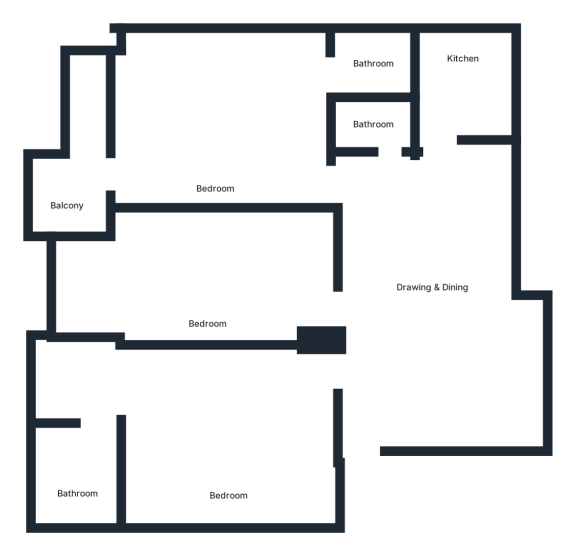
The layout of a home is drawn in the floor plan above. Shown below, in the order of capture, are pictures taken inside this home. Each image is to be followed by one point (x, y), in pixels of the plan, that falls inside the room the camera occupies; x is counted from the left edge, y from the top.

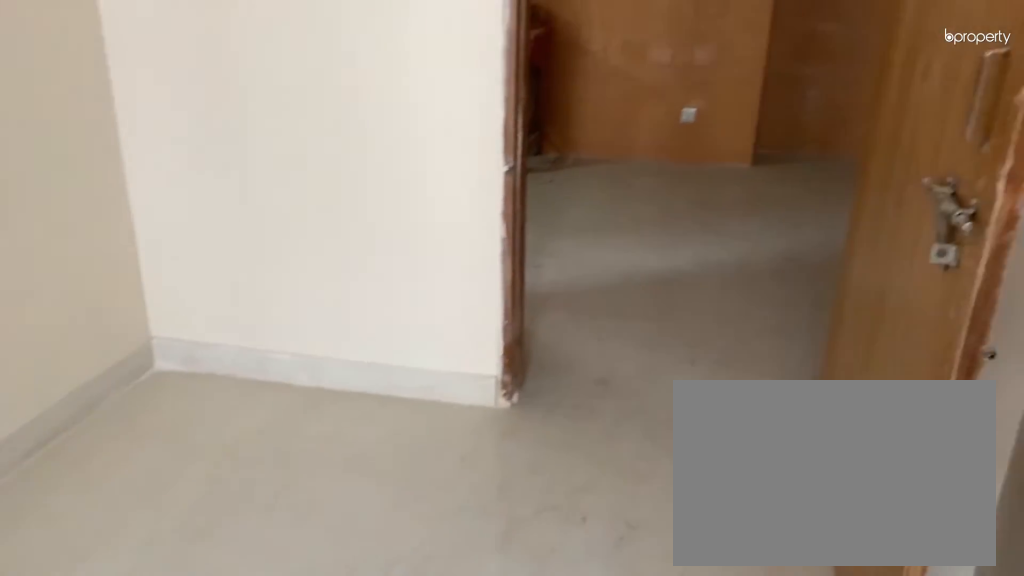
(217, 274)
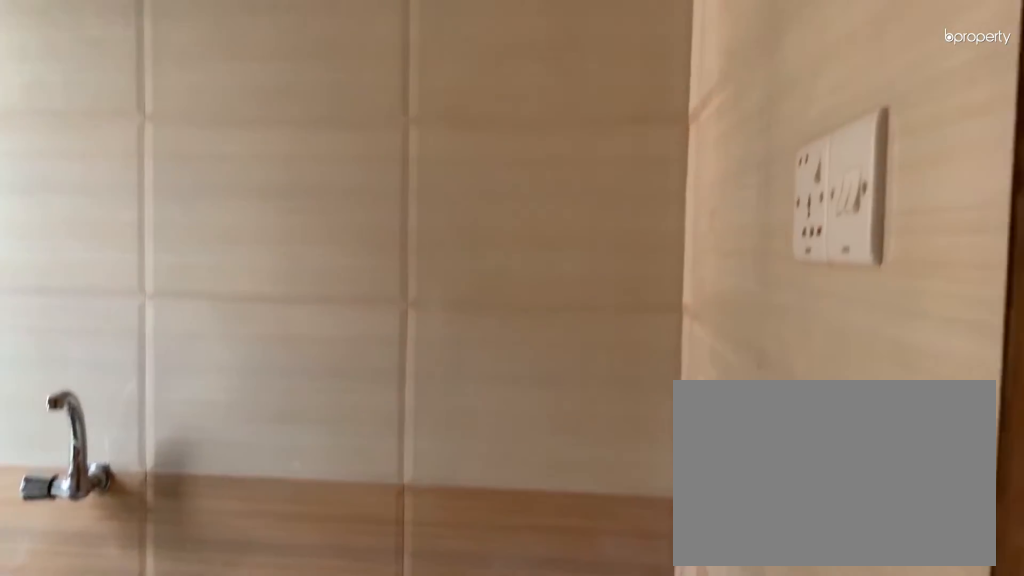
(463, 66)
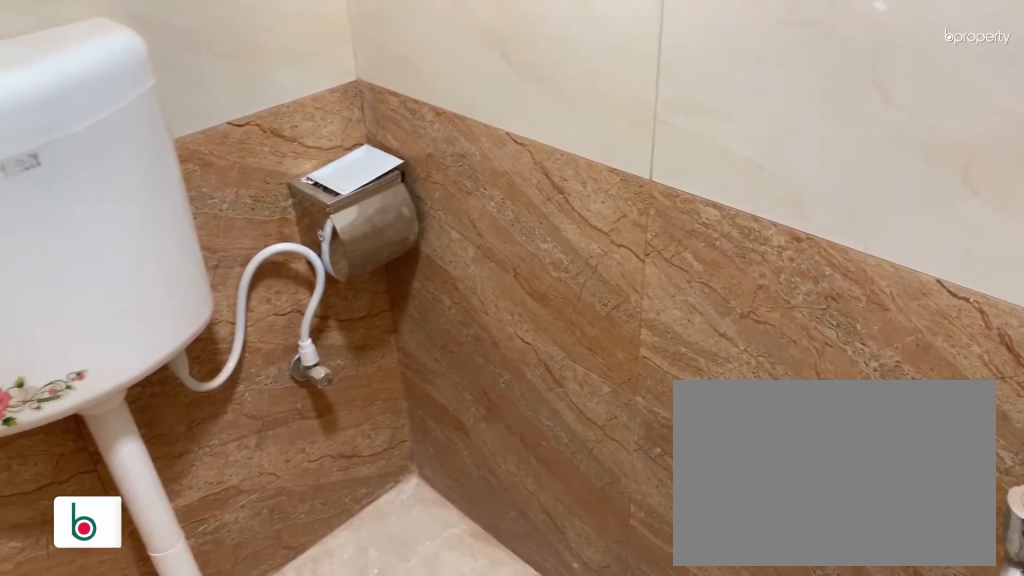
(372, 124)
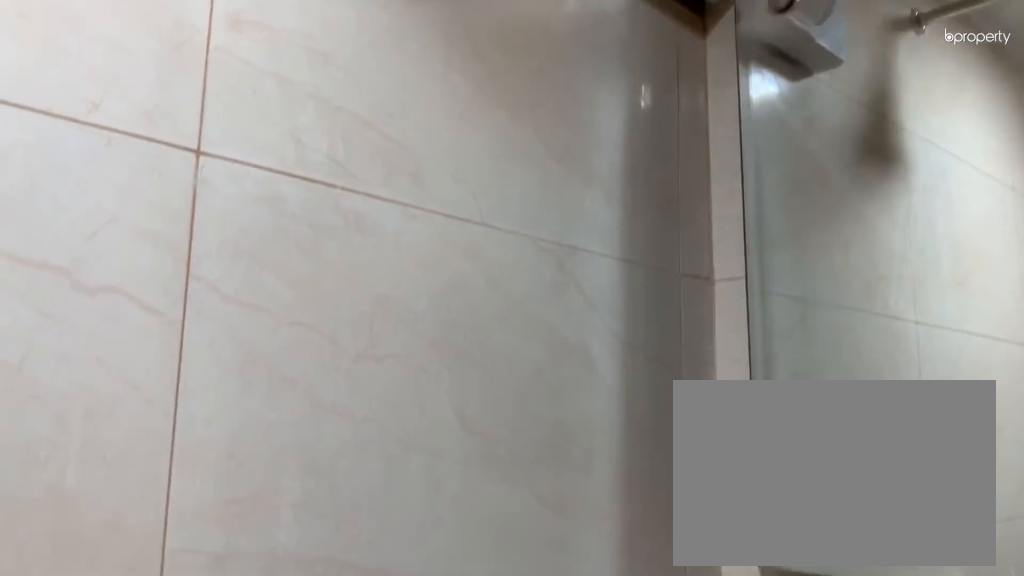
(372, 124)
